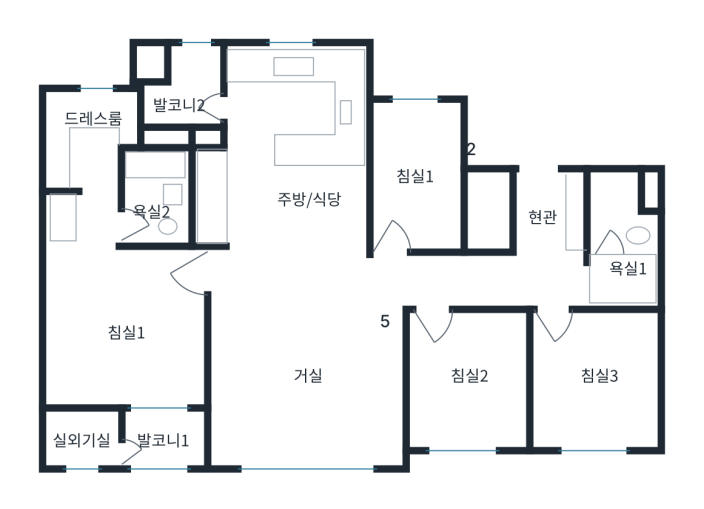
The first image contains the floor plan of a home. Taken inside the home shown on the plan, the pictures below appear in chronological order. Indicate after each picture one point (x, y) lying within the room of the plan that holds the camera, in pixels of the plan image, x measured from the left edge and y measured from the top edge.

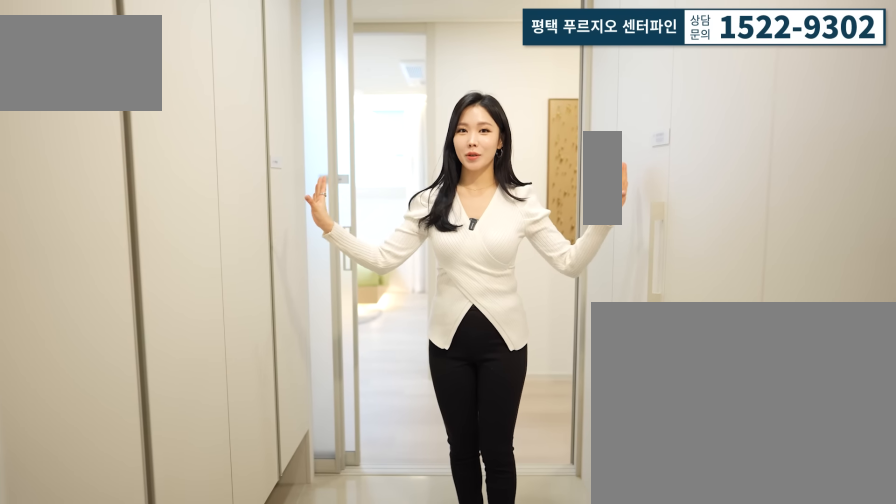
(532, 209)
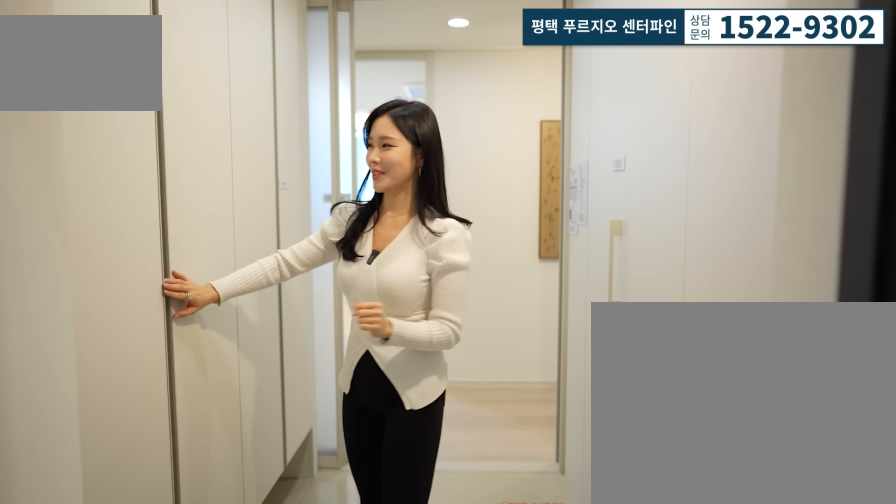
(561, 205)
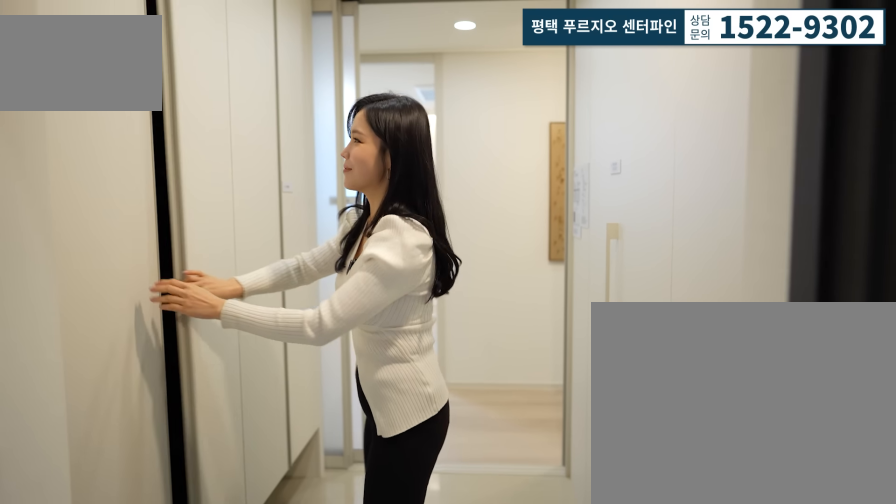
(531, 196)
